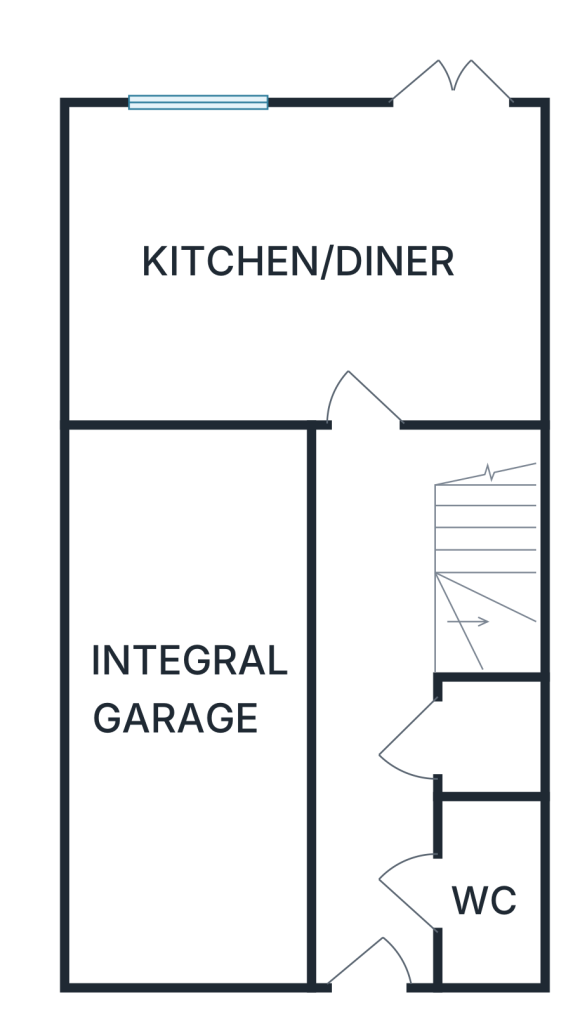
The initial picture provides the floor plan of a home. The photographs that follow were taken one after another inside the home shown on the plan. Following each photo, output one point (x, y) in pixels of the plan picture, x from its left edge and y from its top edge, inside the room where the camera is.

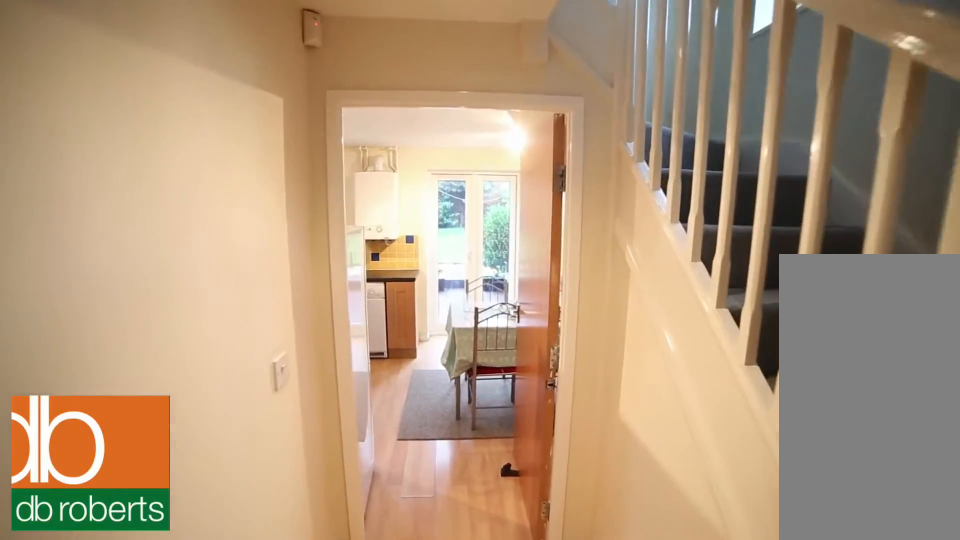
(377, 658)
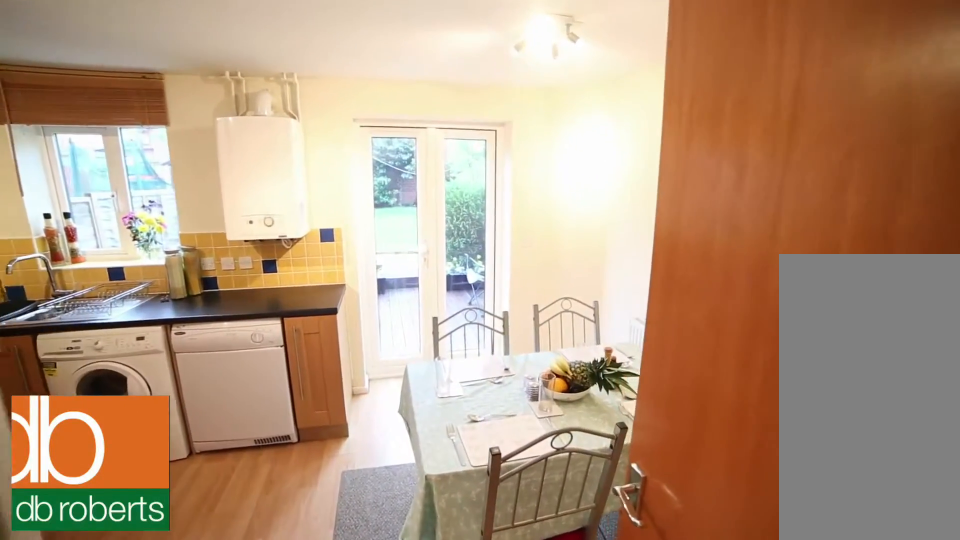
(306, 263)
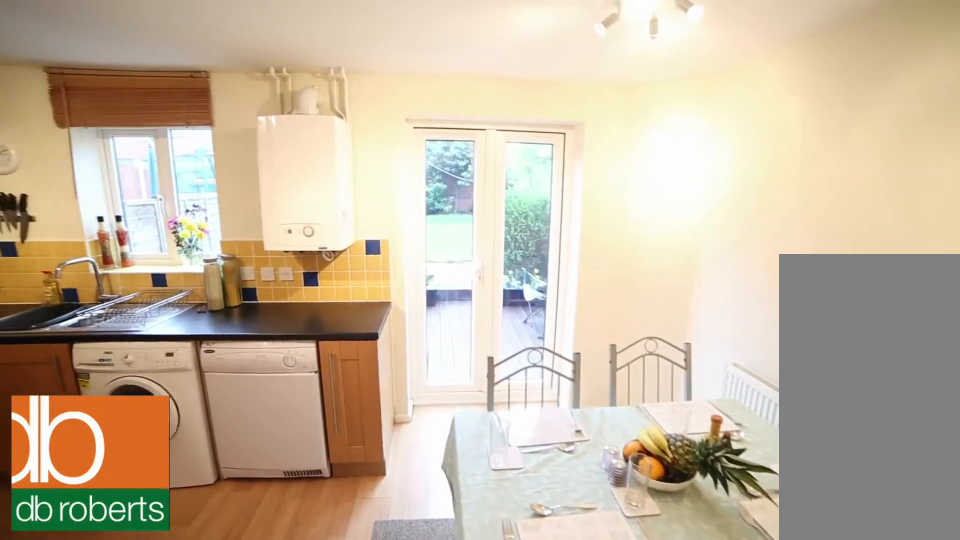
(306, 263)
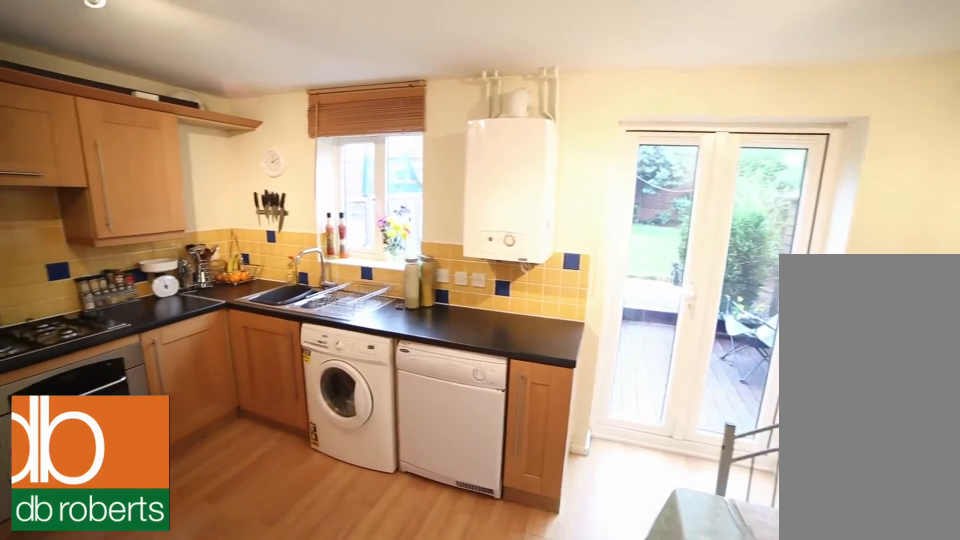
(306, 263)
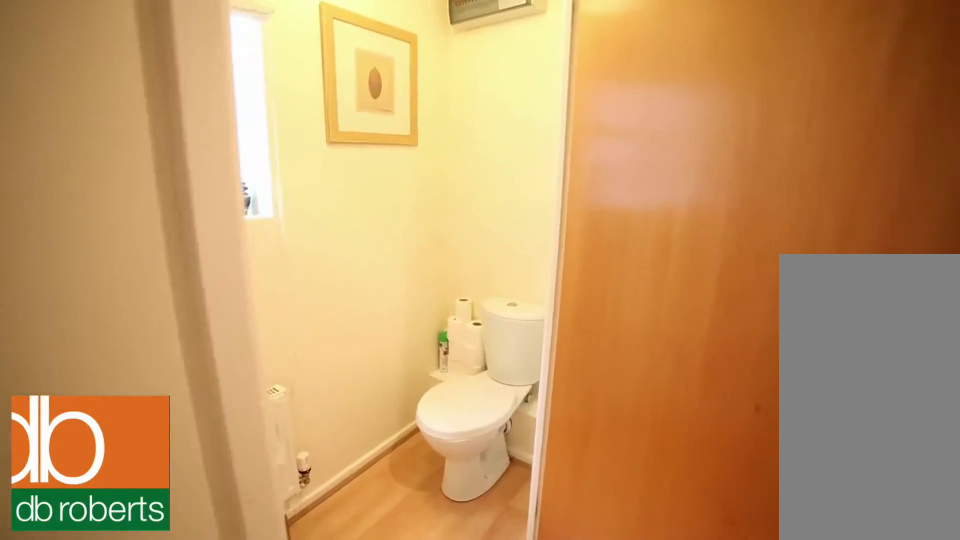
(480, 890)
